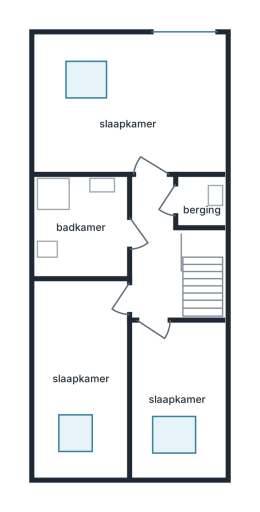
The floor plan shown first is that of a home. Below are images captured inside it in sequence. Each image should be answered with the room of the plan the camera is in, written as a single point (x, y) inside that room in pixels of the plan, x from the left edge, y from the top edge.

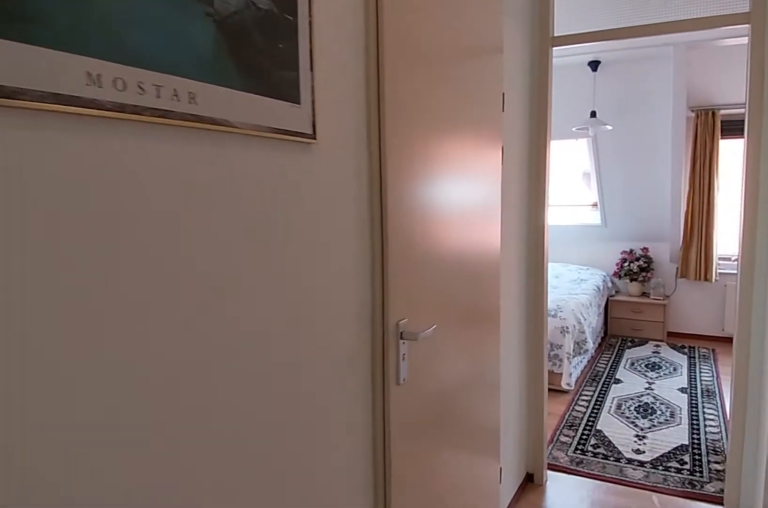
(155, 252)
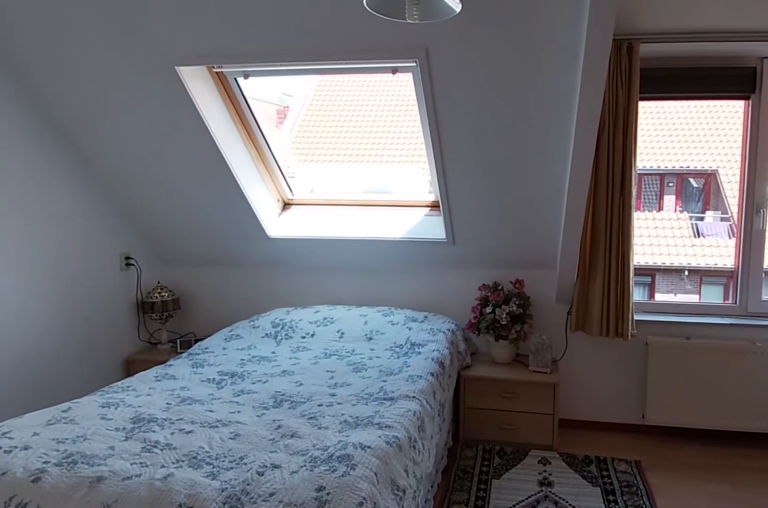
(134, 109)
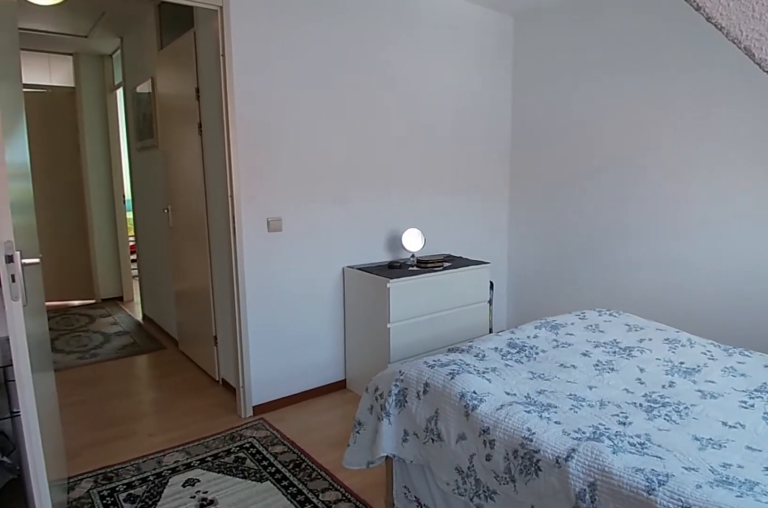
(134, 109)
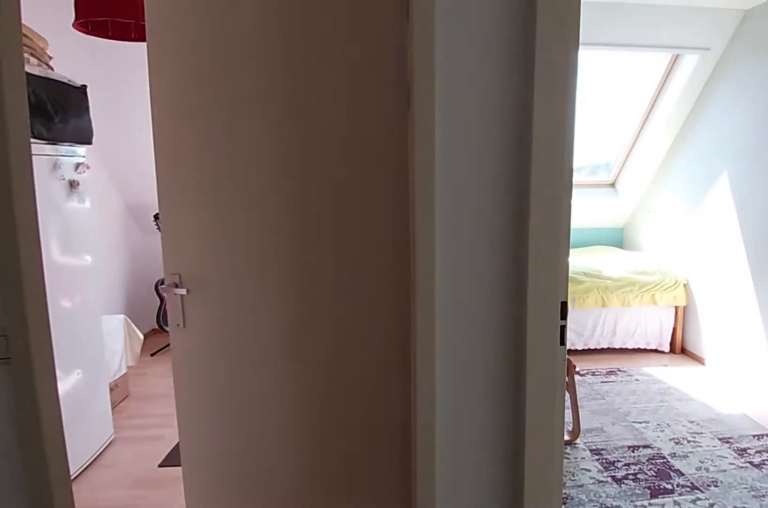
(155, 252)
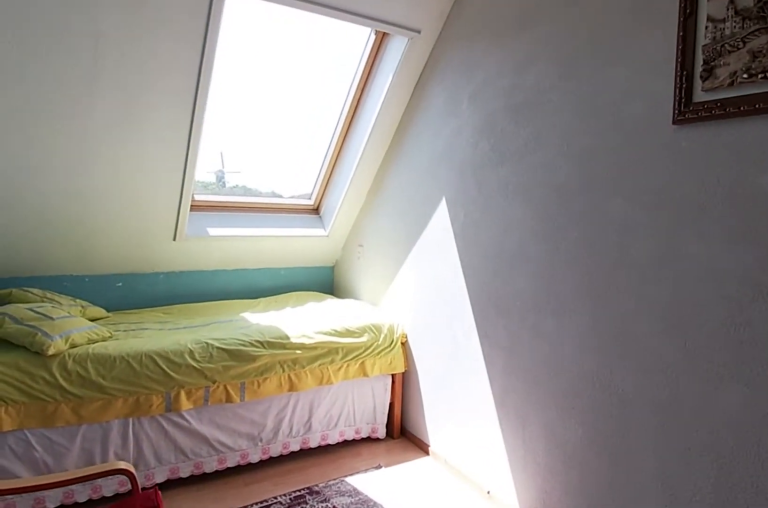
(82, 368)
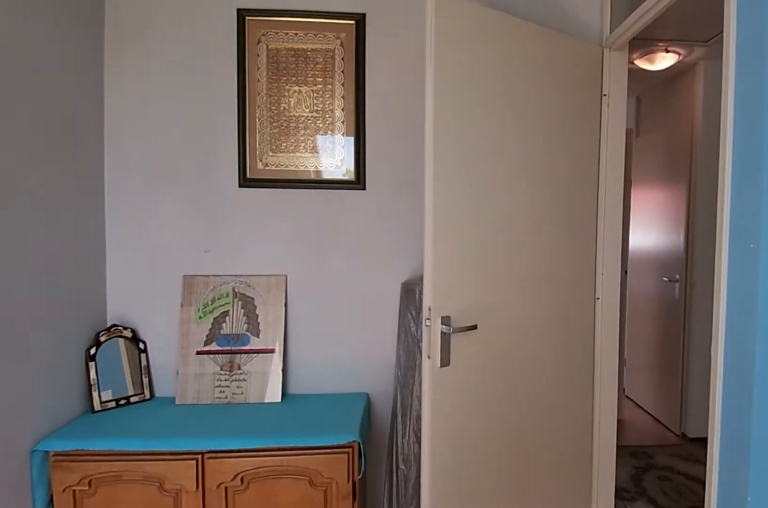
(82, 368)
